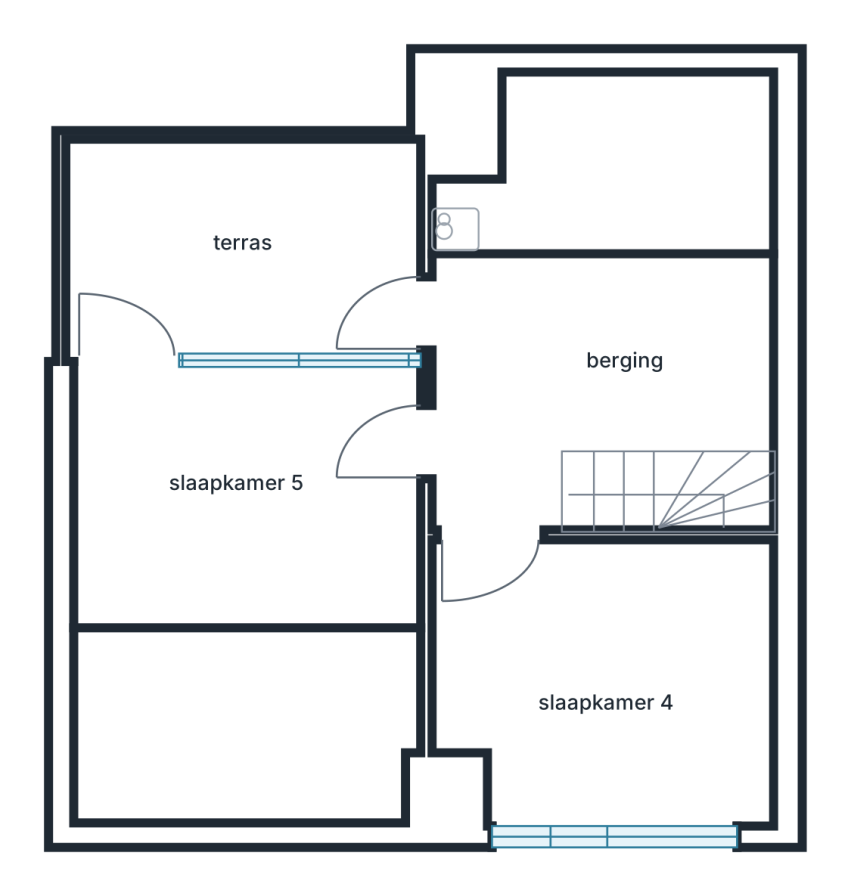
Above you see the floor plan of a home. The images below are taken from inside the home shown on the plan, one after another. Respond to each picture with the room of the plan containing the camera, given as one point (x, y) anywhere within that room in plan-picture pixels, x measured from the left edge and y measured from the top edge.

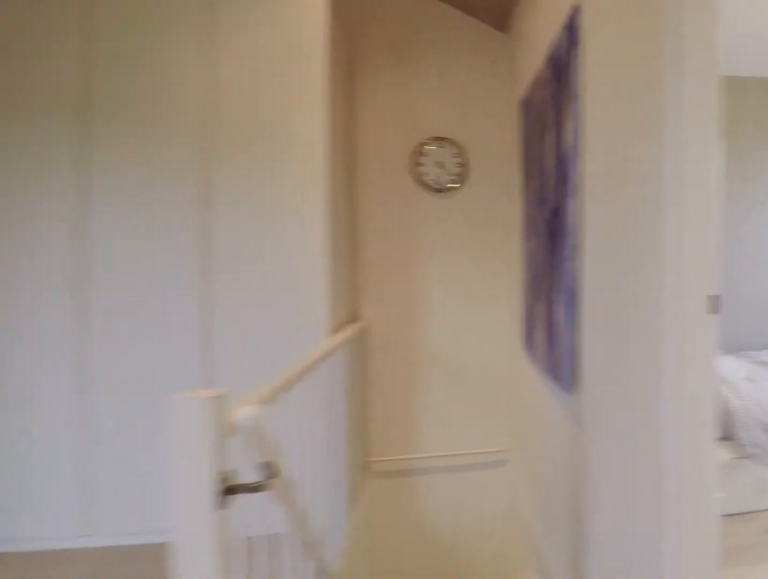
(592, 370)
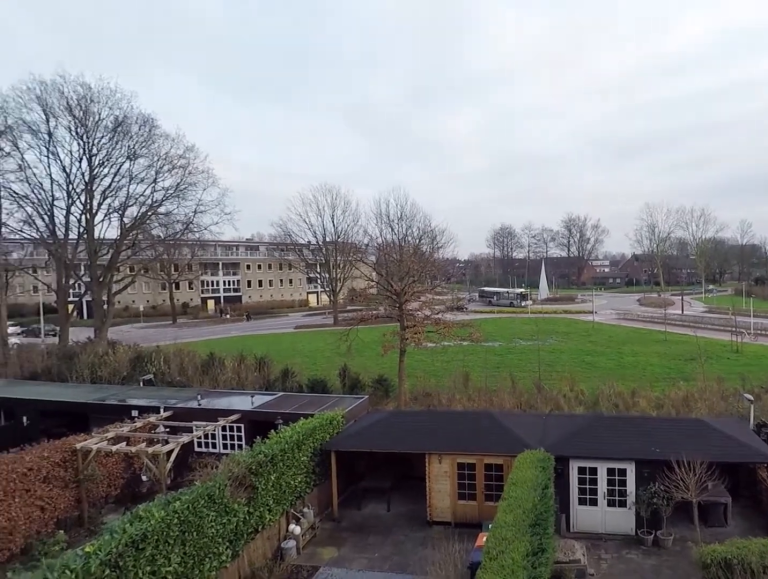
(244, 247)
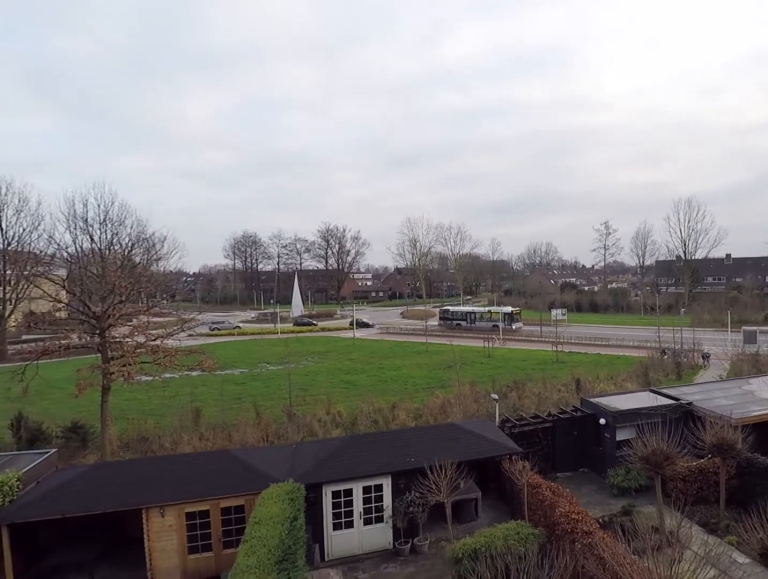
(244, 247)
